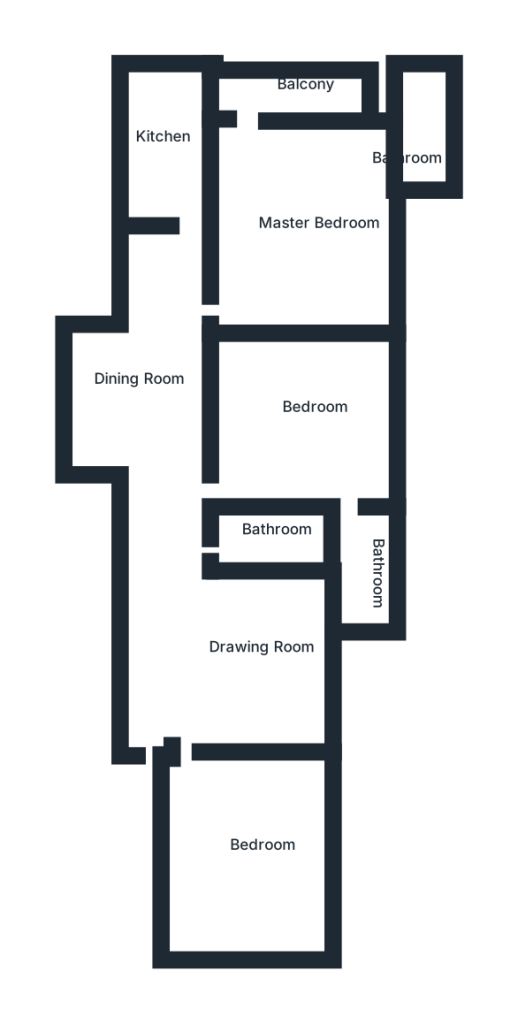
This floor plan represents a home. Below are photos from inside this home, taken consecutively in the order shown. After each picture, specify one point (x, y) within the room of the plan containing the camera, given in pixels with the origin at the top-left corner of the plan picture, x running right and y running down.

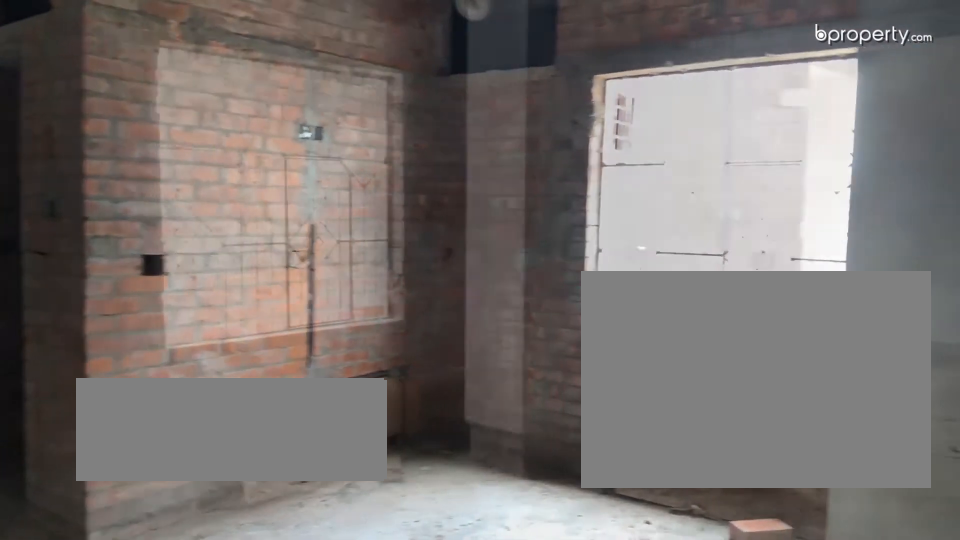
(218, 670)
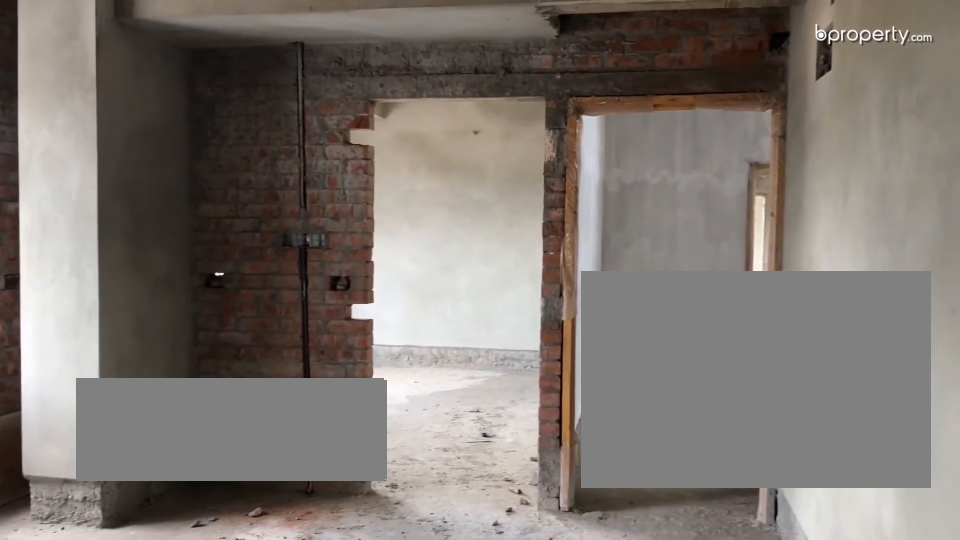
(218, 670)
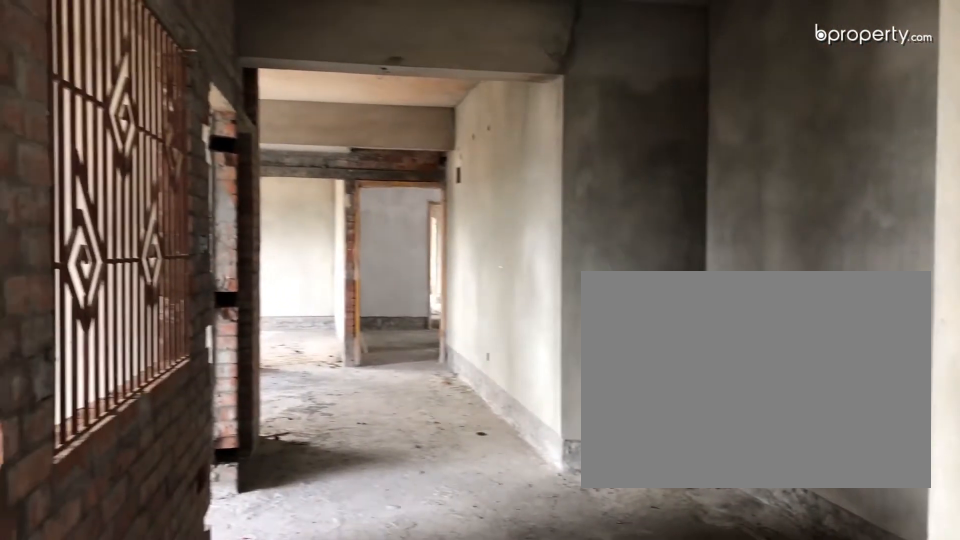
(159, 394)
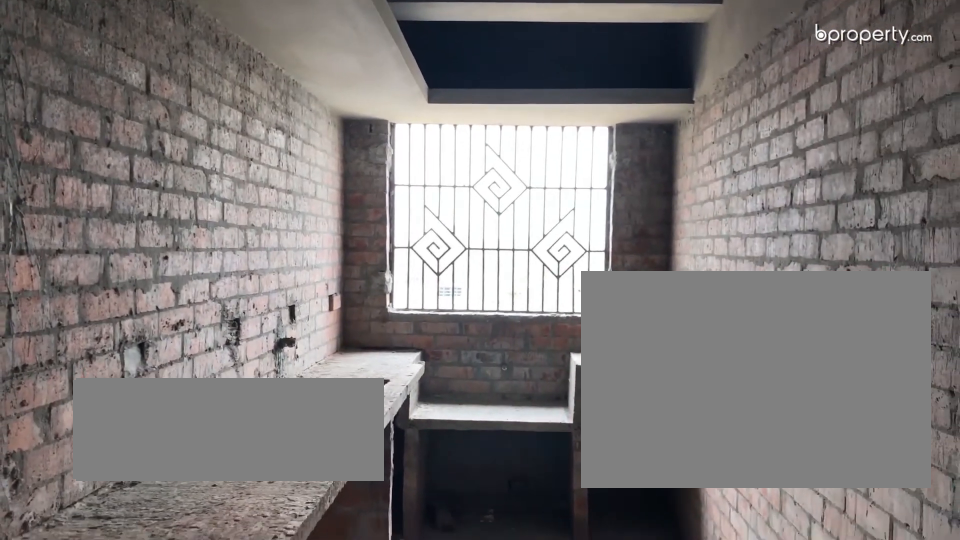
(168, 167)
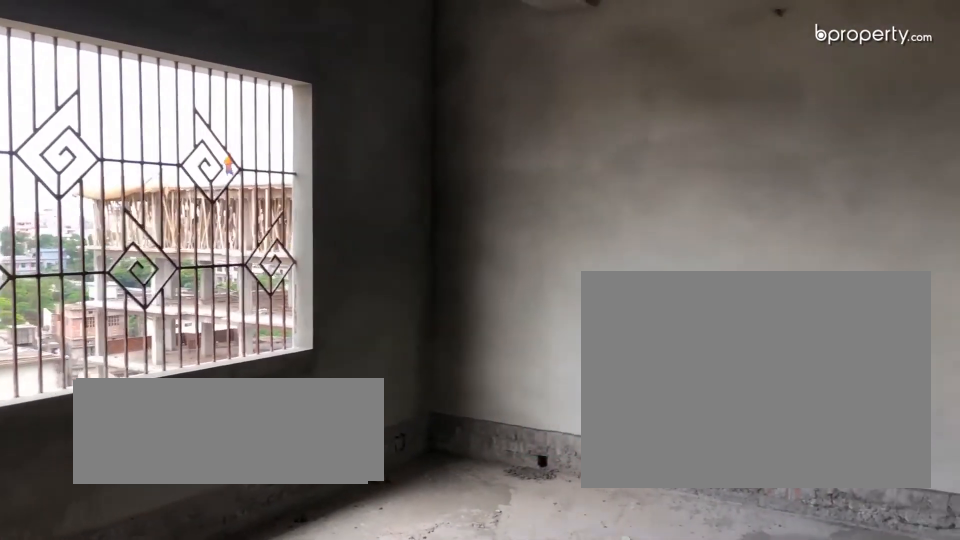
(258, 864)
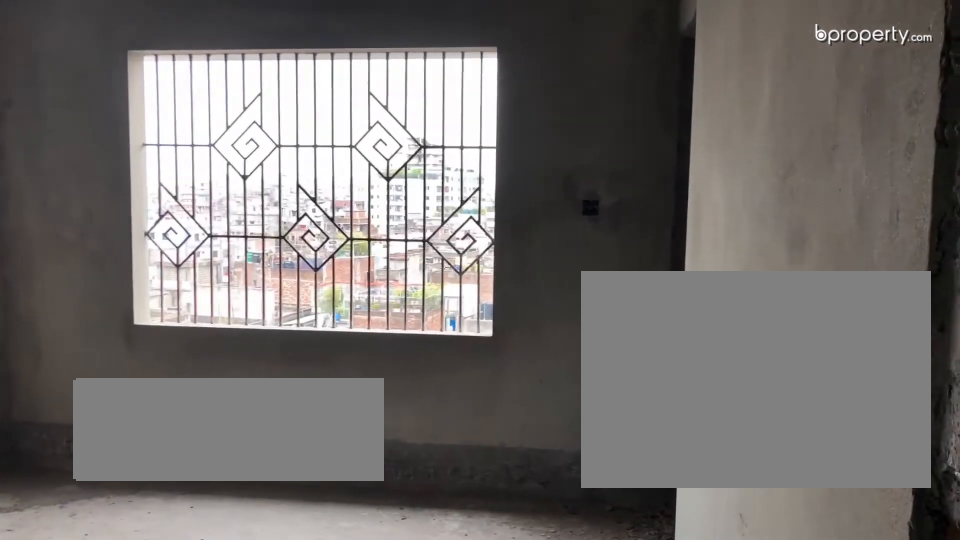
(317, 414)
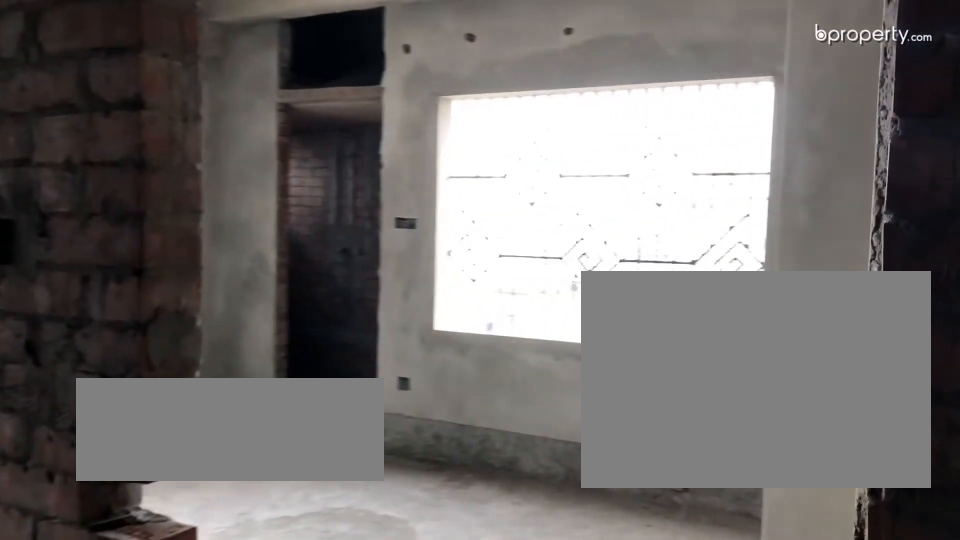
(308, 226)
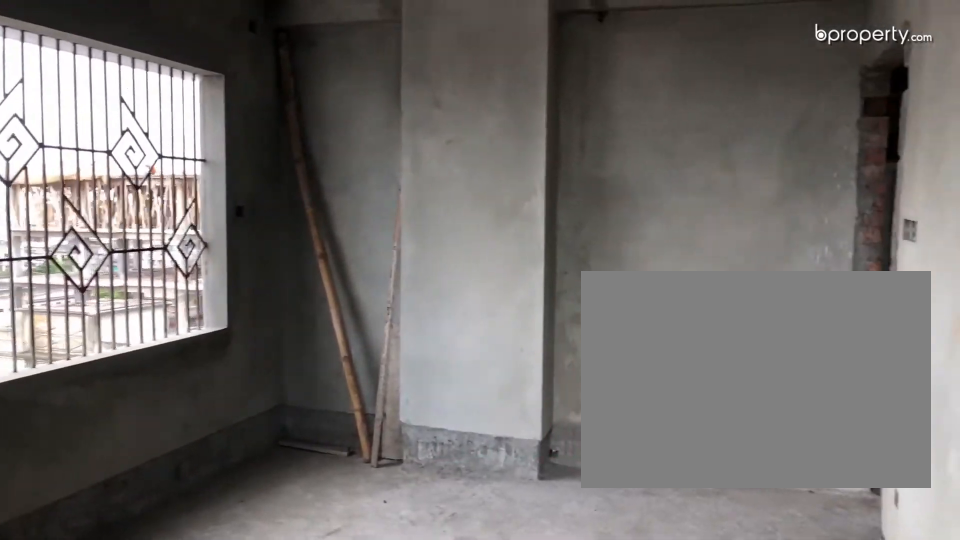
(308, 226)
